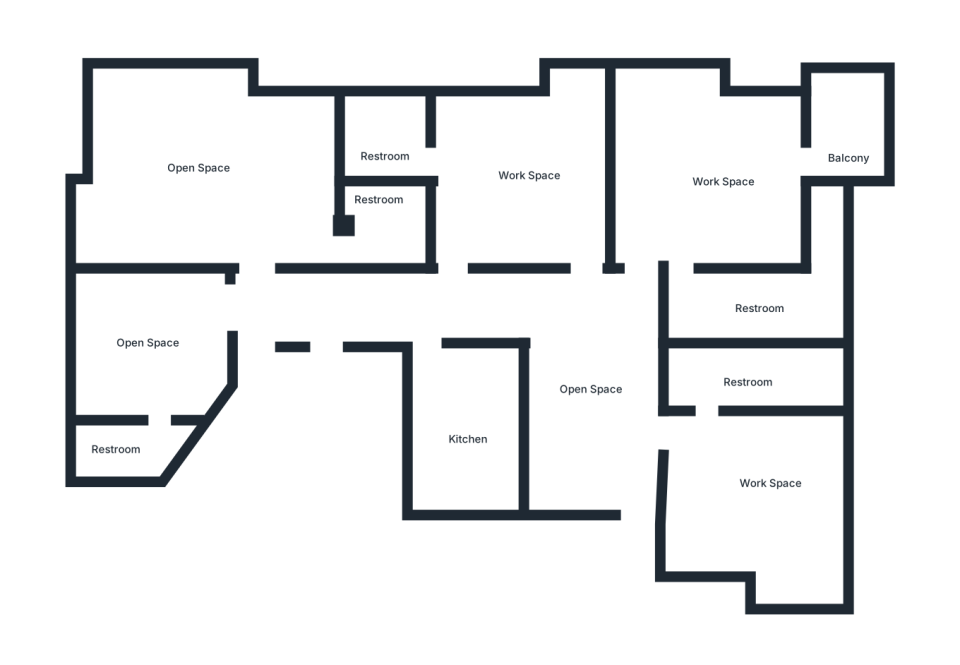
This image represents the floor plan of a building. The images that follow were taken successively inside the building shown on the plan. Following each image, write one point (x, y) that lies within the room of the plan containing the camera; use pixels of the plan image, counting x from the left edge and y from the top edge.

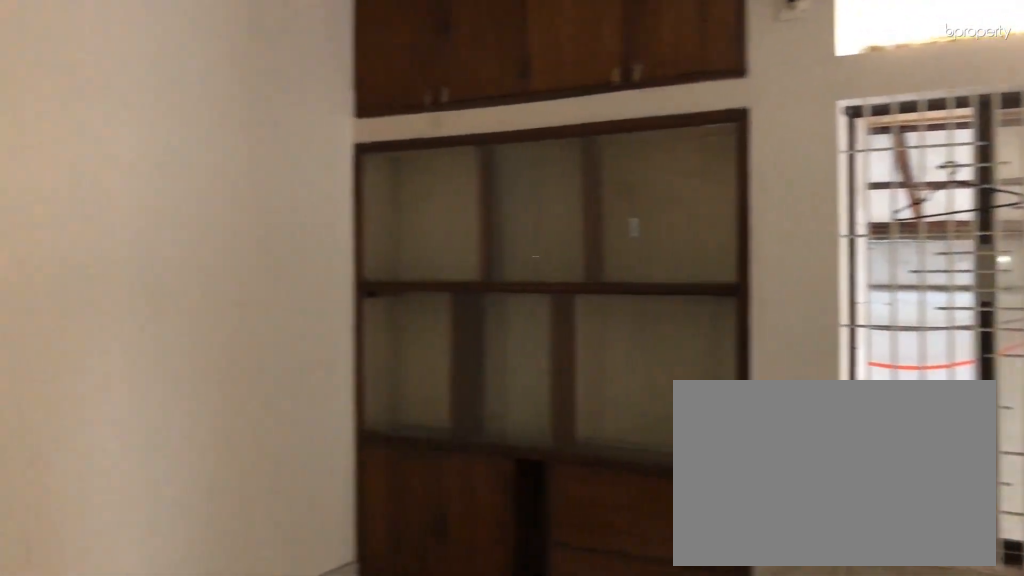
(220, 191)
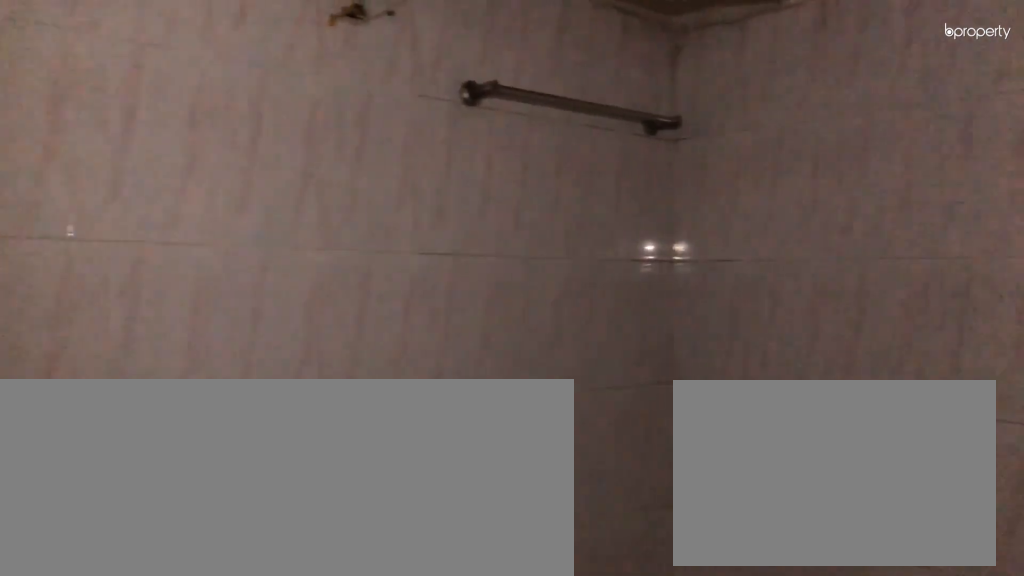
(380, 221)
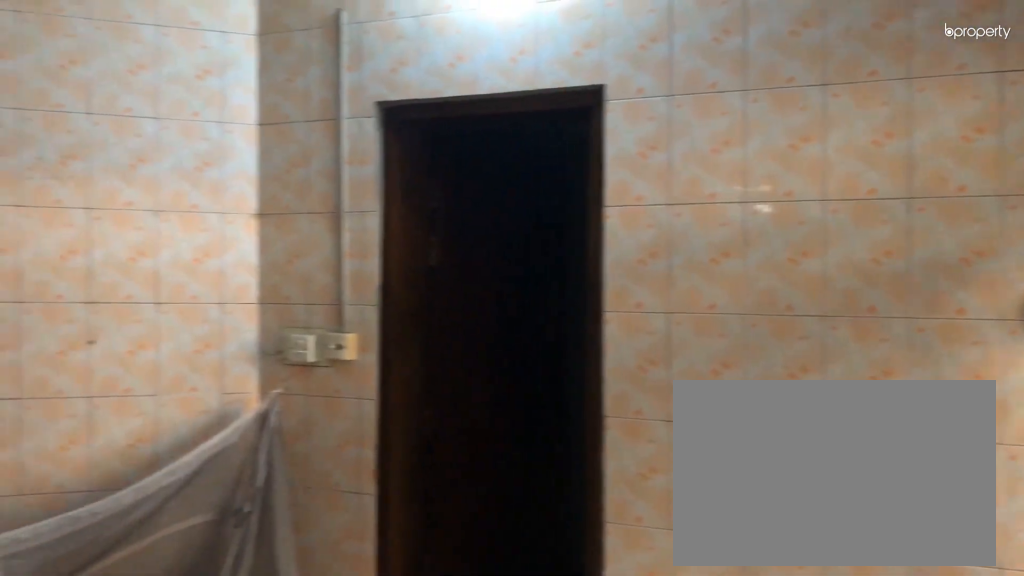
(158, 386)
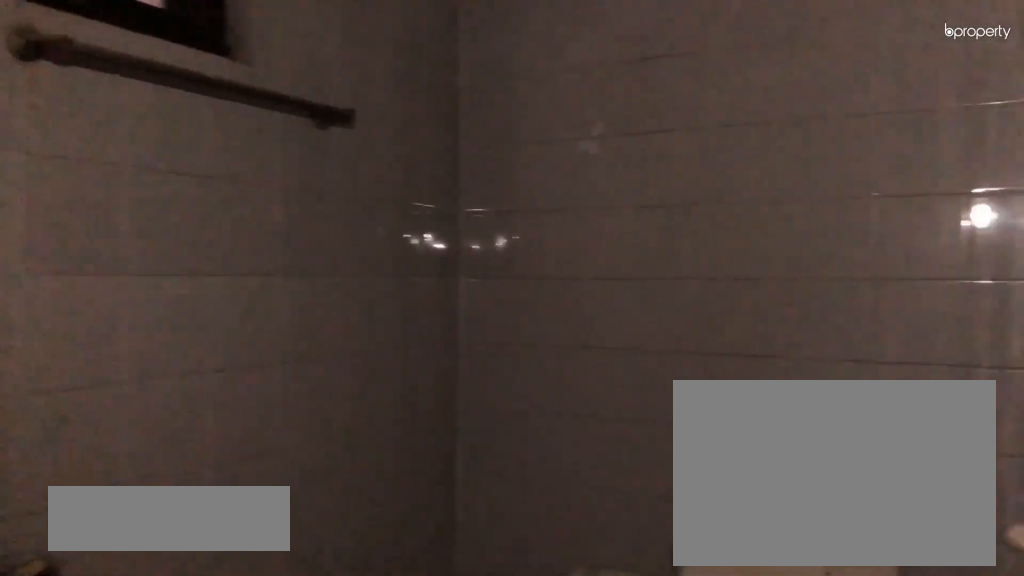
(129, 453)
